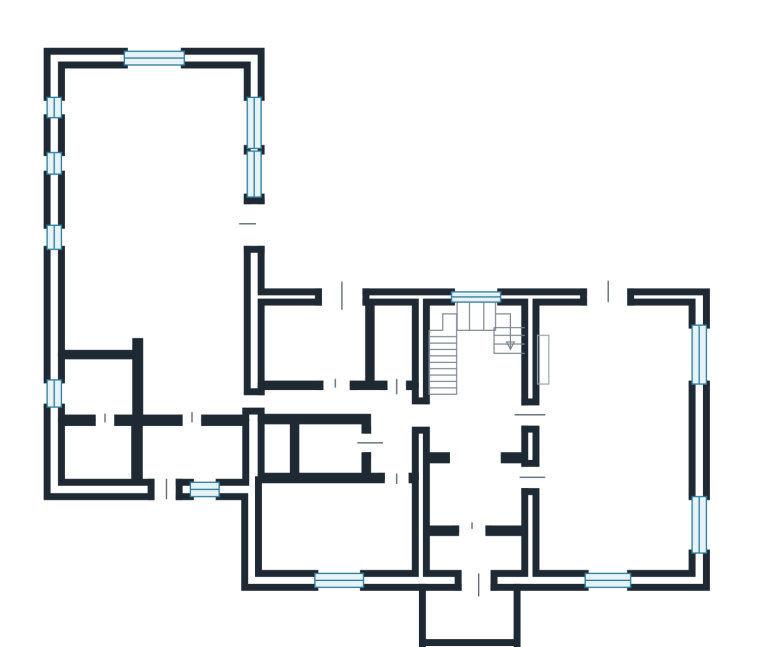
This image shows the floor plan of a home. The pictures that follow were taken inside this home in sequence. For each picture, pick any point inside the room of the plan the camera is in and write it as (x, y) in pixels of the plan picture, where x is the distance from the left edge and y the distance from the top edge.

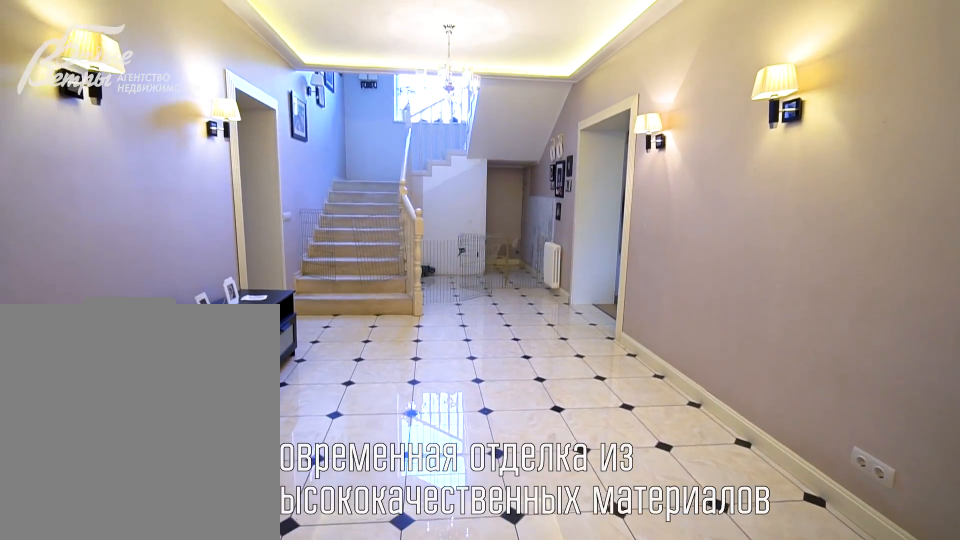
(473, 377)
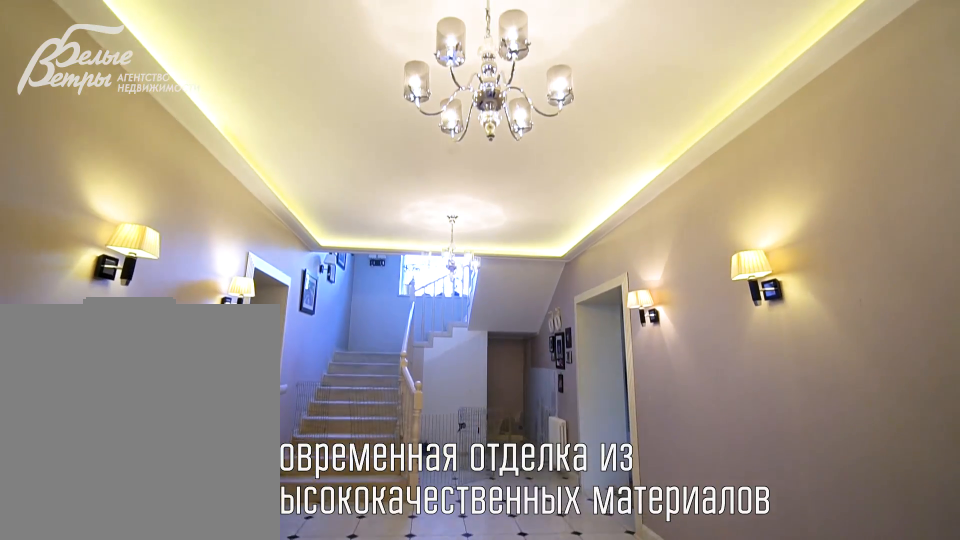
(473, 377)
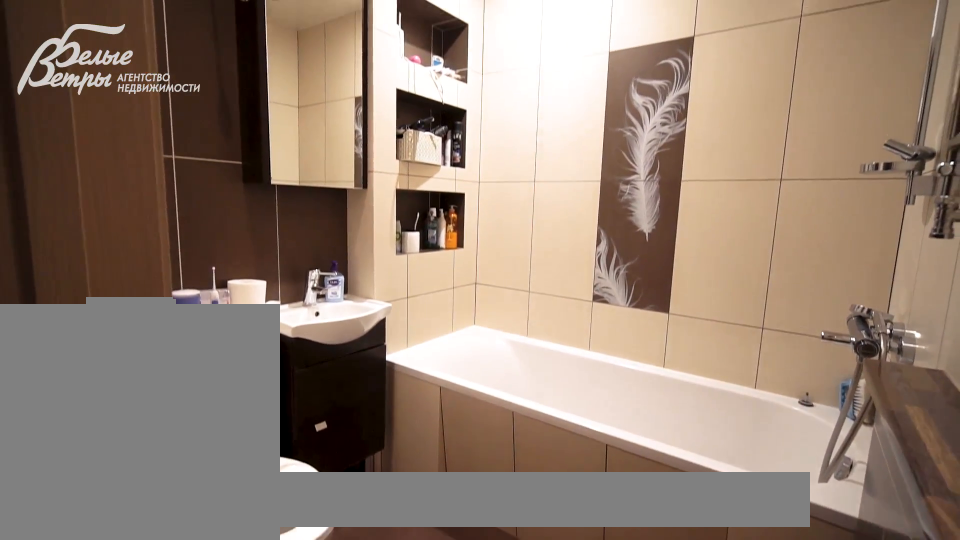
(326, 446)
